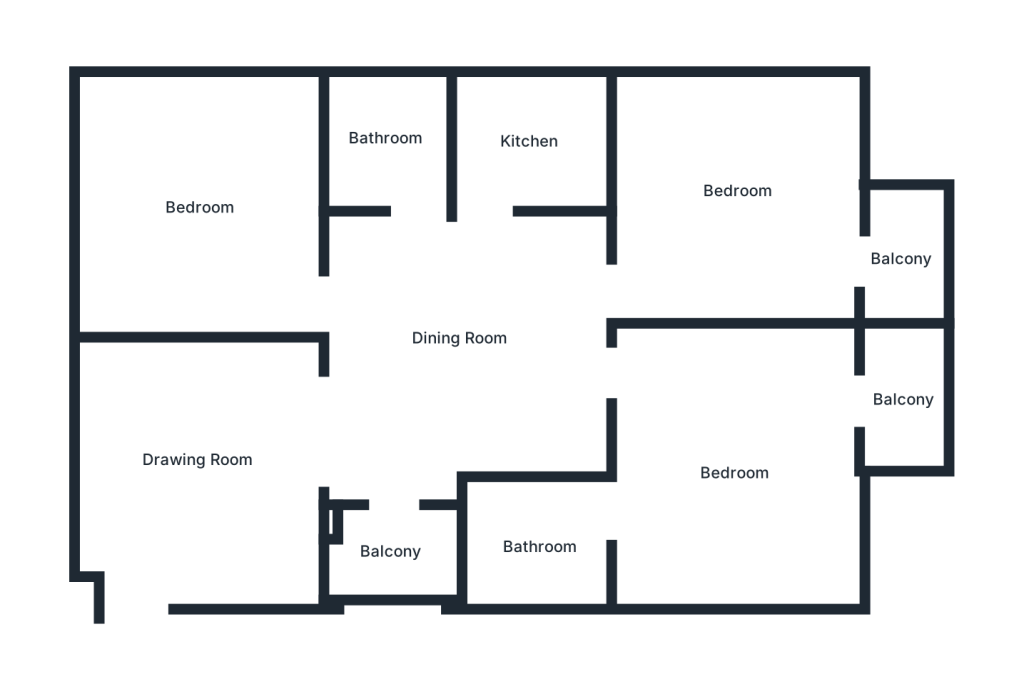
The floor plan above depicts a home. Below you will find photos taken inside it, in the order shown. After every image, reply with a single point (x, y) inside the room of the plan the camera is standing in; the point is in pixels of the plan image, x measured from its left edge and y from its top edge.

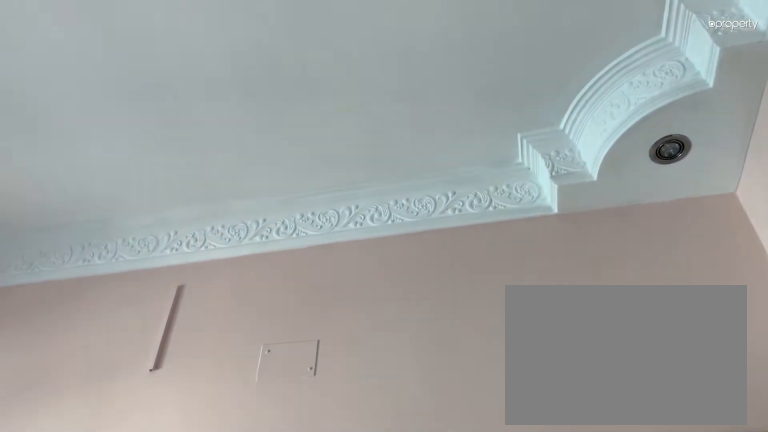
(204, 204)
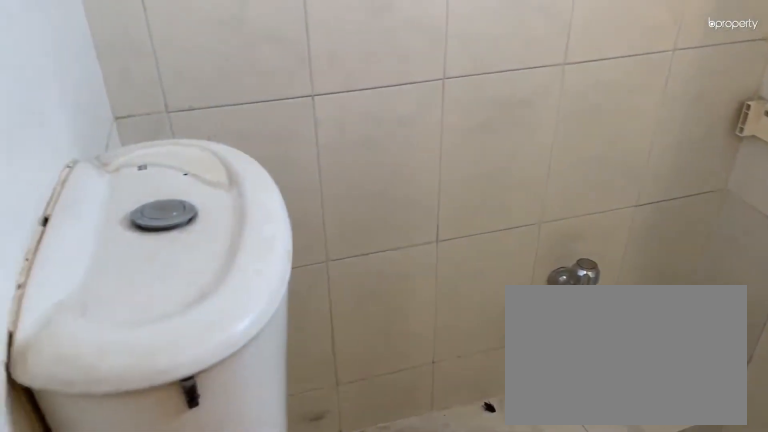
(383, 140)
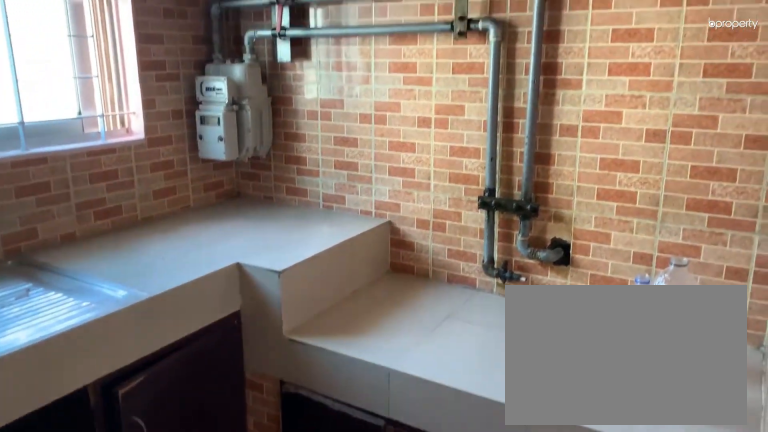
(525, 141)
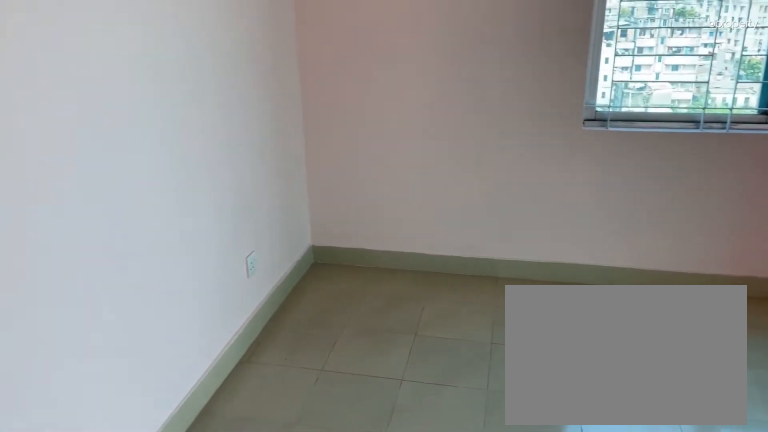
(739, 191)
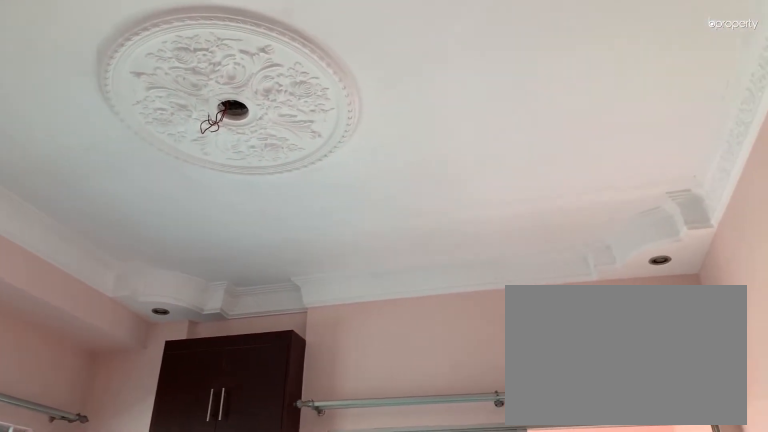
(739, 191)
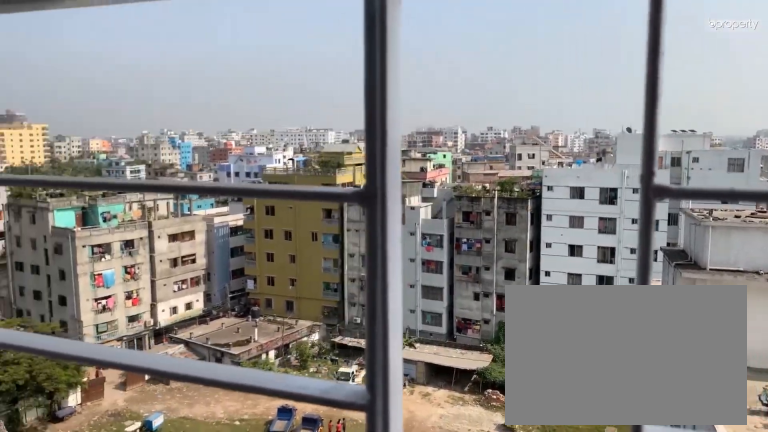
(902, 260)
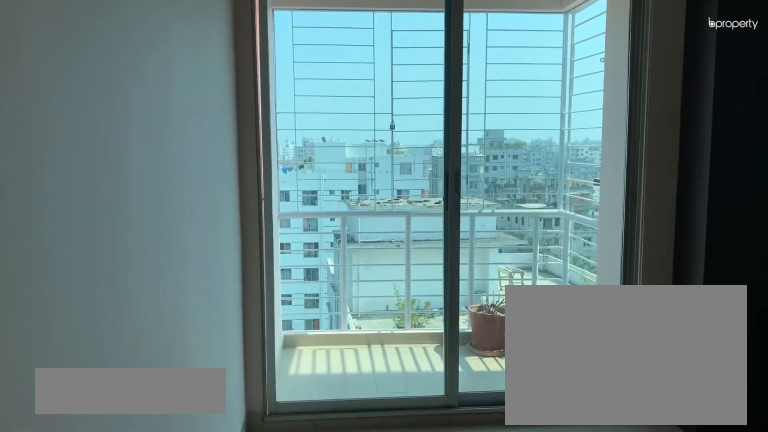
(734, 478)
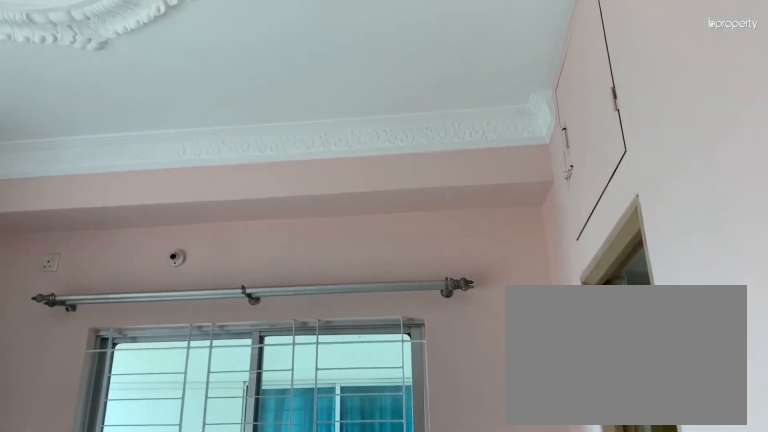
(734, 478)
